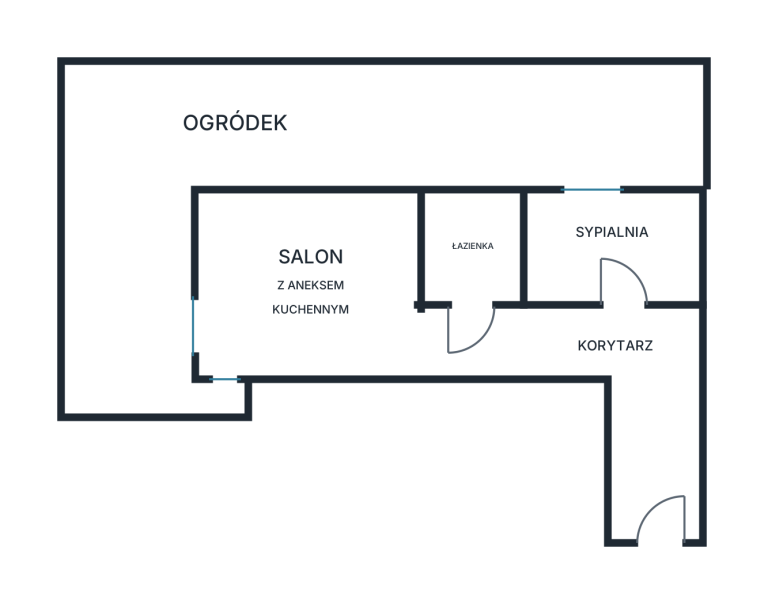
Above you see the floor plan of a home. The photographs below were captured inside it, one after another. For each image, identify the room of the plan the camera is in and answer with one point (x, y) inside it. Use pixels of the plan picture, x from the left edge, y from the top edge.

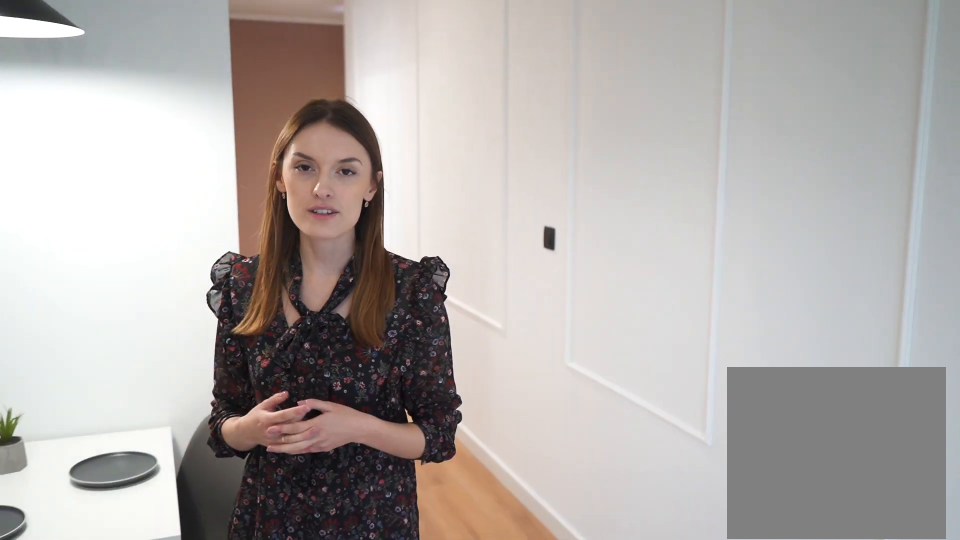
(307, 284)
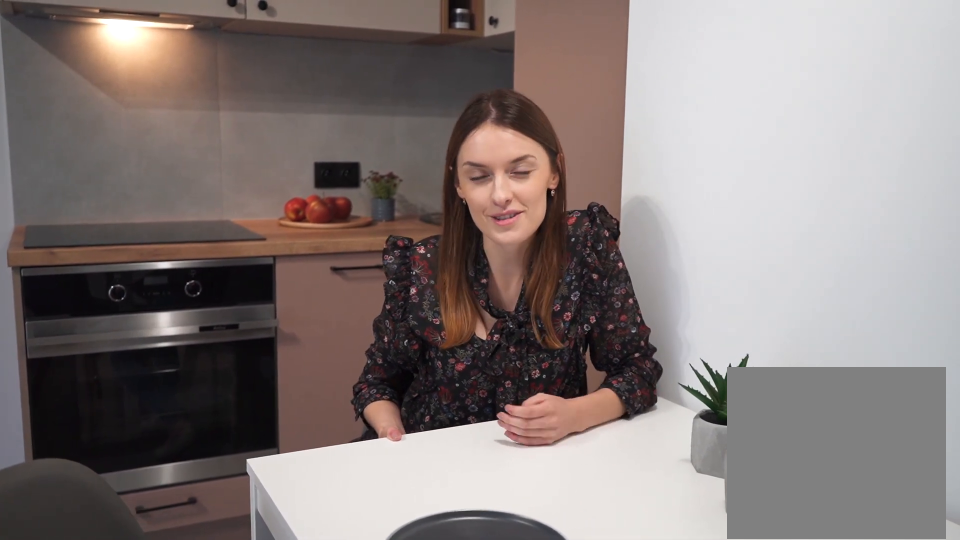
(307, 284)
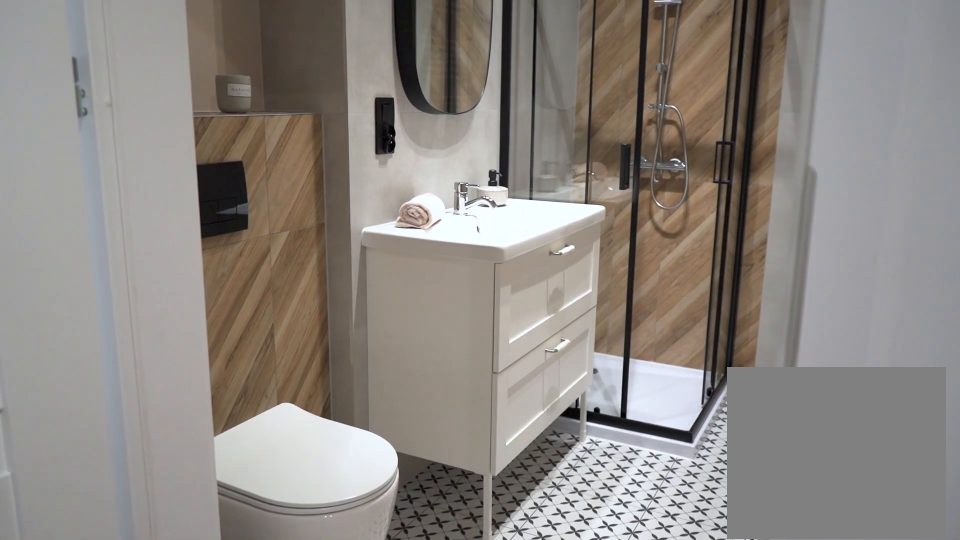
(471, 247)
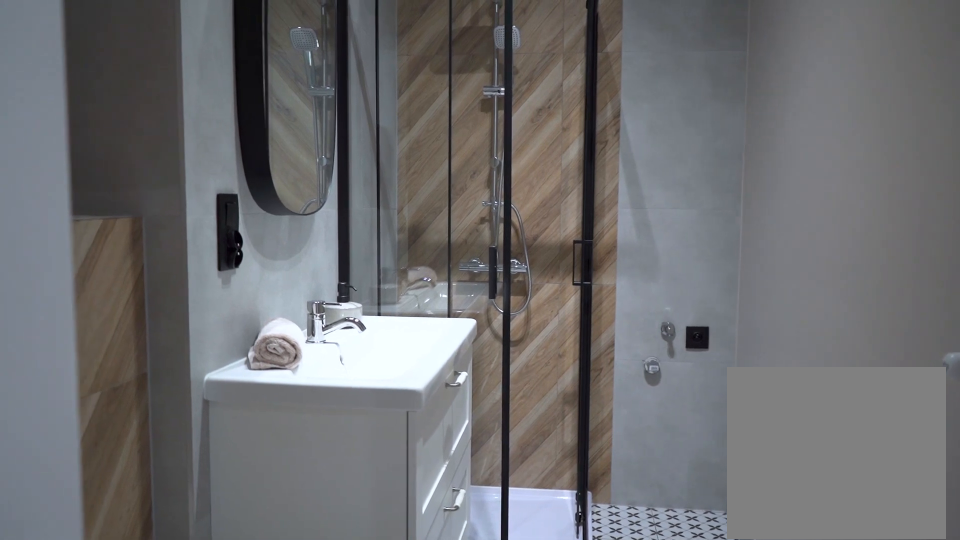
(472, 248)
